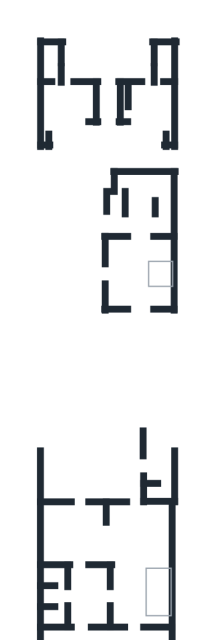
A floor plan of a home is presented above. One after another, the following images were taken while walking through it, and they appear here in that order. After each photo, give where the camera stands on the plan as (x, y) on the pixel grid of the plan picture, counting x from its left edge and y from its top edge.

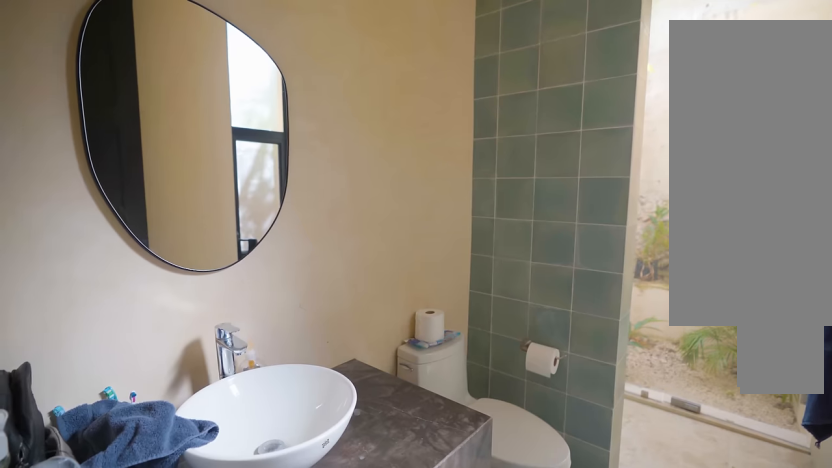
(55, 70)
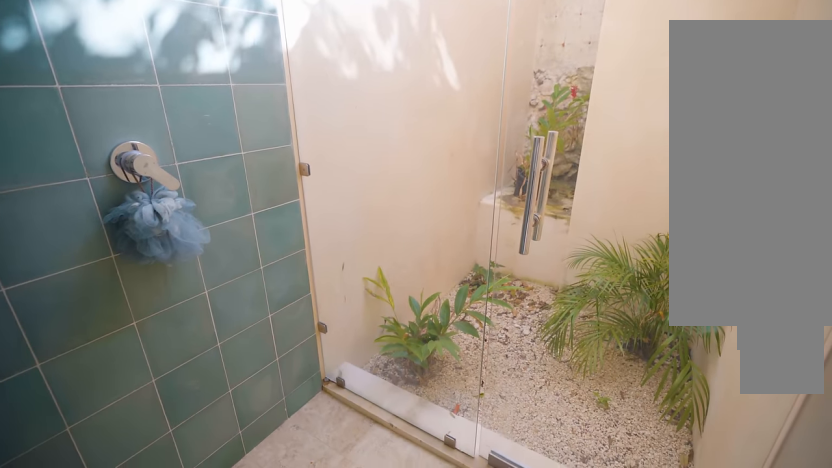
(55, 69)
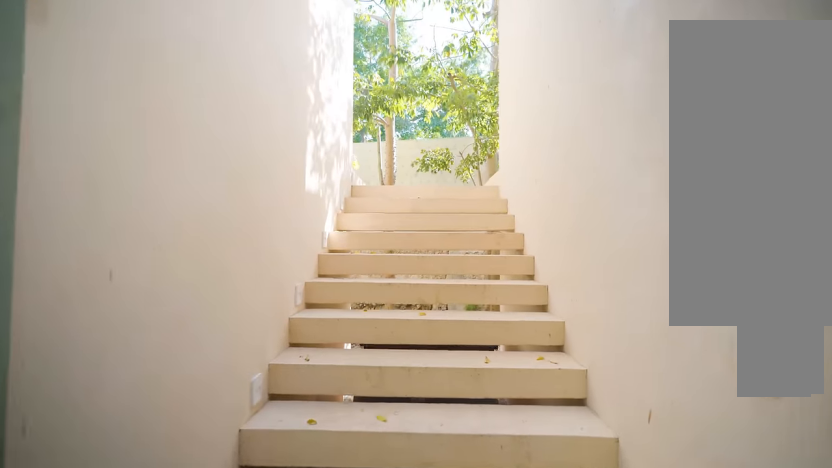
(135, 120)
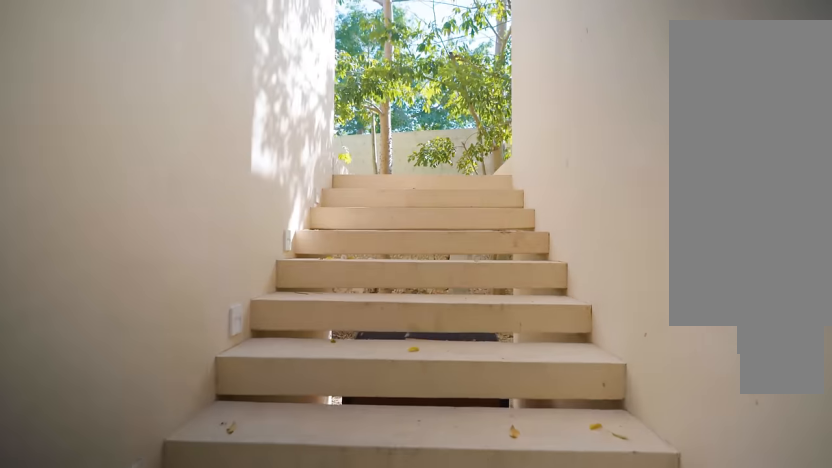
(135, 121)
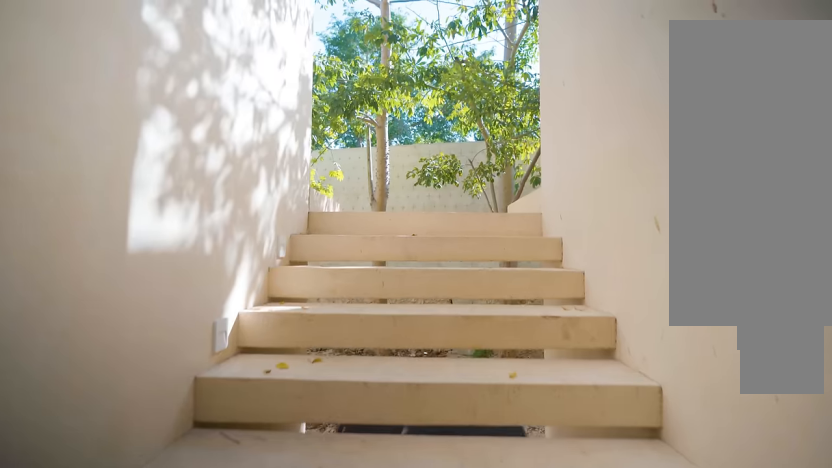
(110, 107)
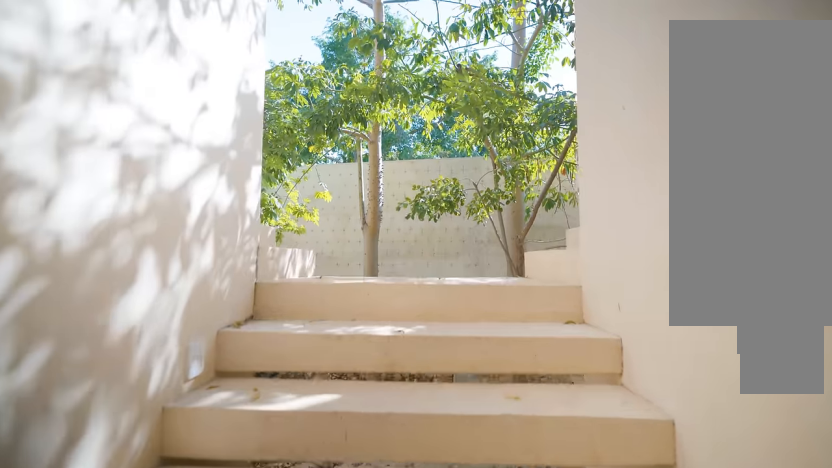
(107, 101)
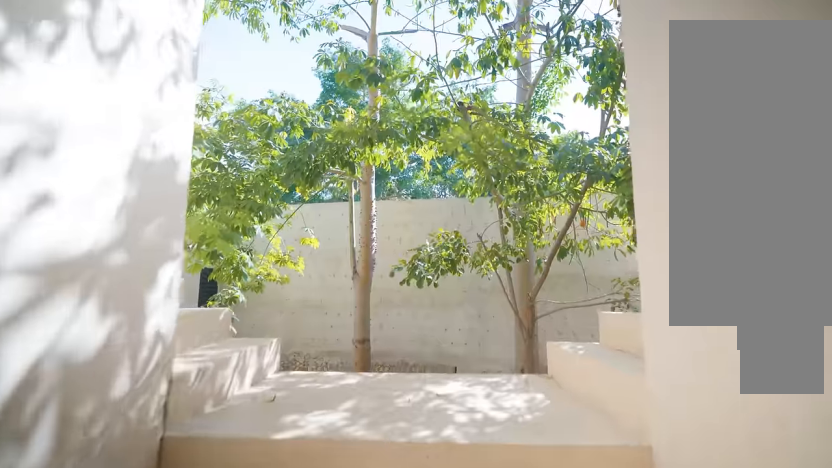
(106, 98)
